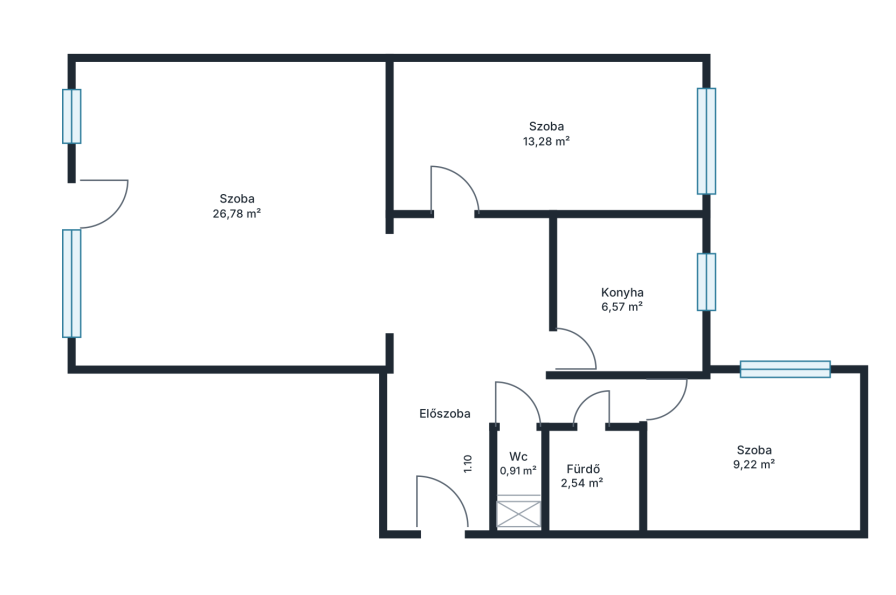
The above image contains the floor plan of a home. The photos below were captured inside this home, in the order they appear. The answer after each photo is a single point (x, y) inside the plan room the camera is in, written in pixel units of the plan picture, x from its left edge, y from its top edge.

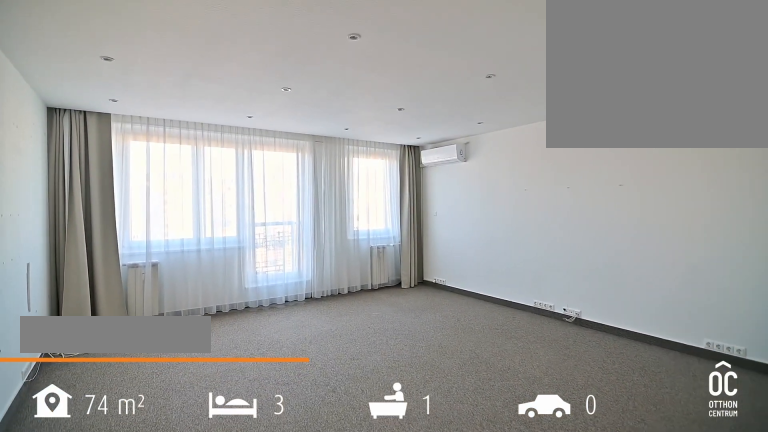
(235, 217)
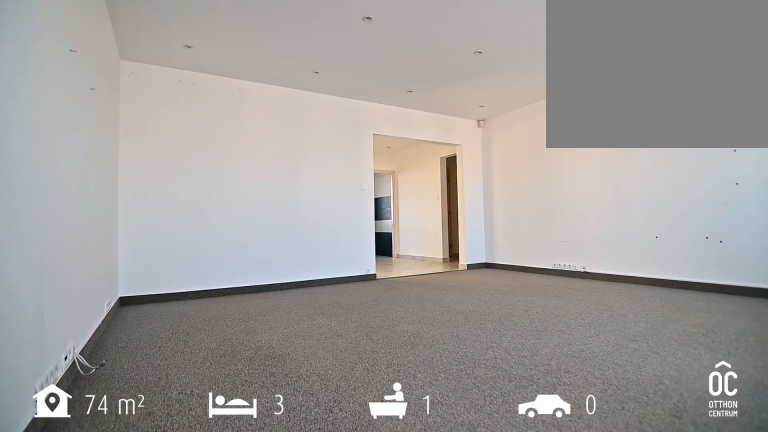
(236, 218)
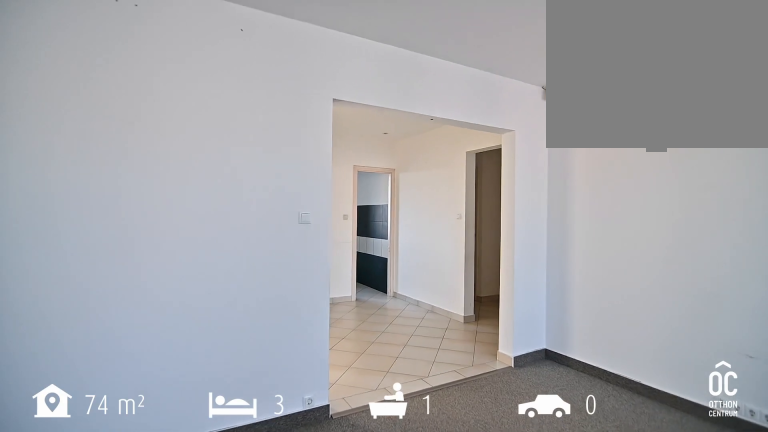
(388, 287)
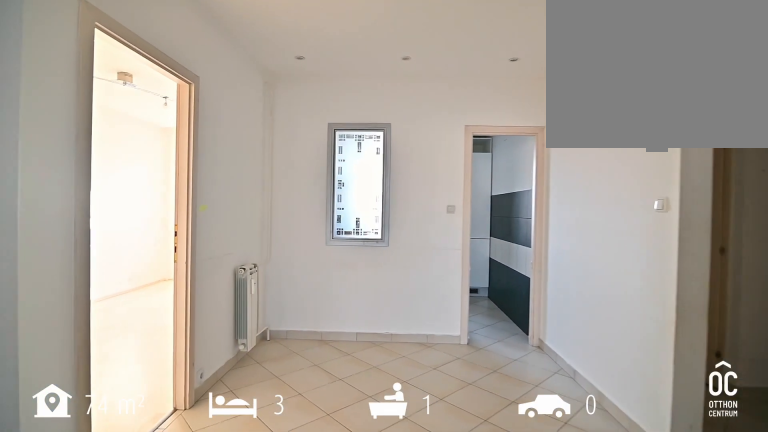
(388, 287)
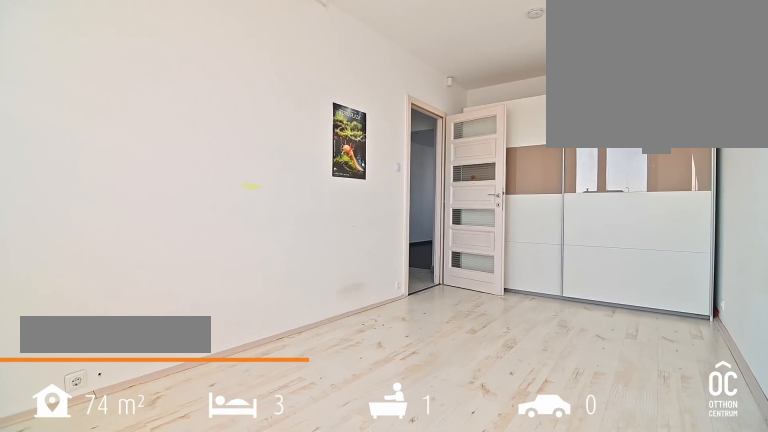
(544, 137)
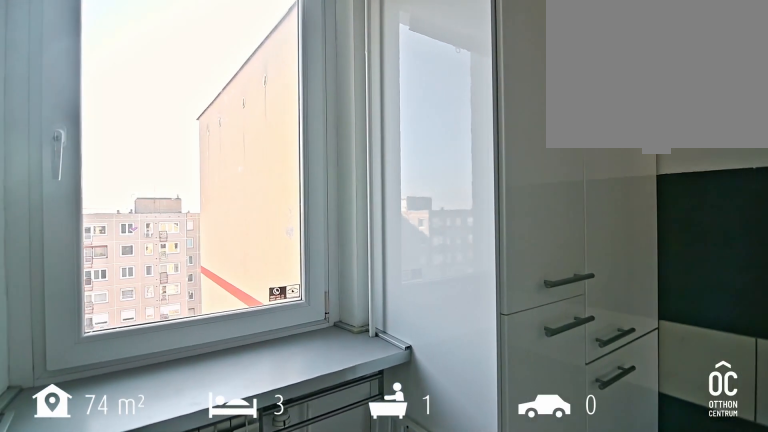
(622, 294)
